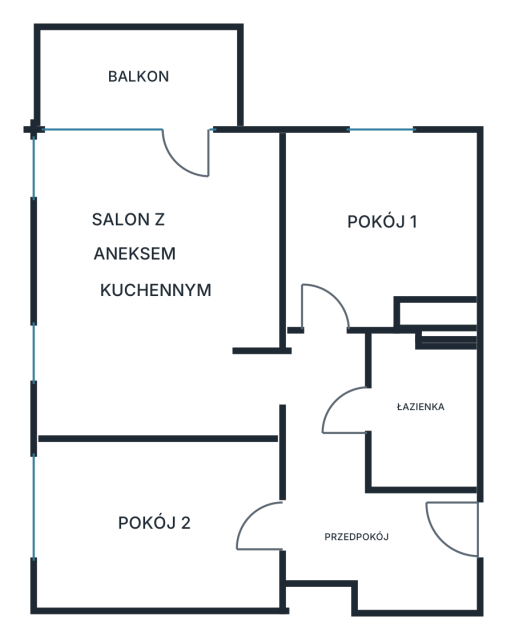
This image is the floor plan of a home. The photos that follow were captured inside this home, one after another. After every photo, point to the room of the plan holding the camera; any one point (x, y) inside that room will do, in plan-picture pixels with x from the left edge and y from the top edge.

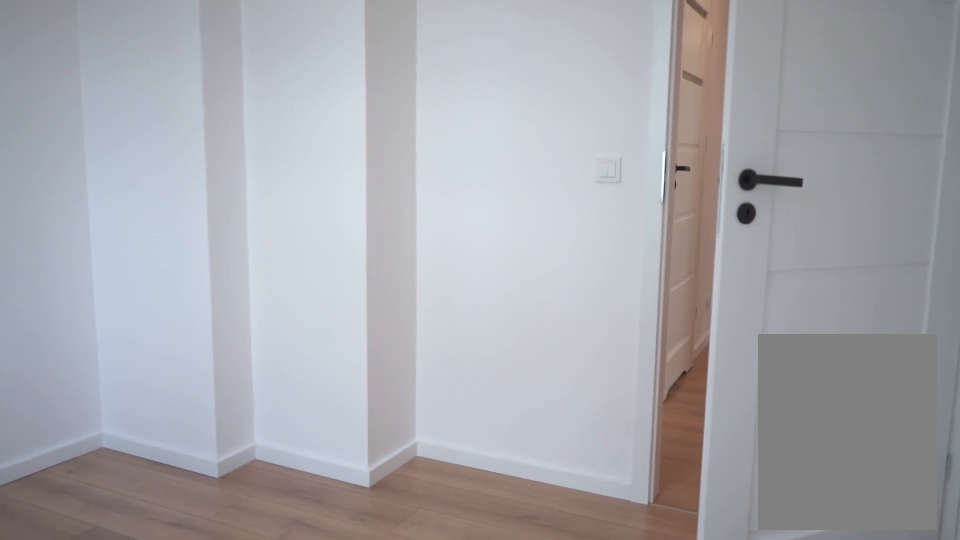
(384, 228)
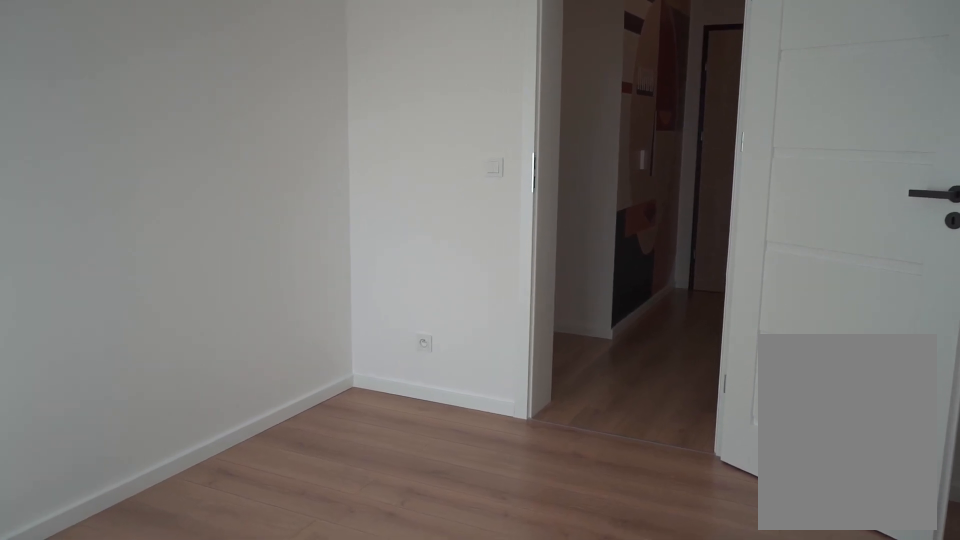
(154, 521)
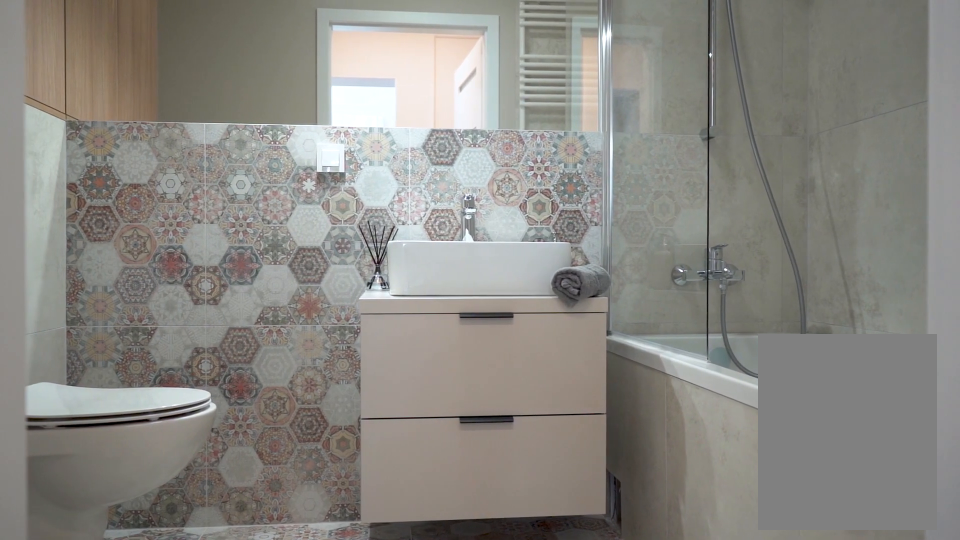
(419, 413)
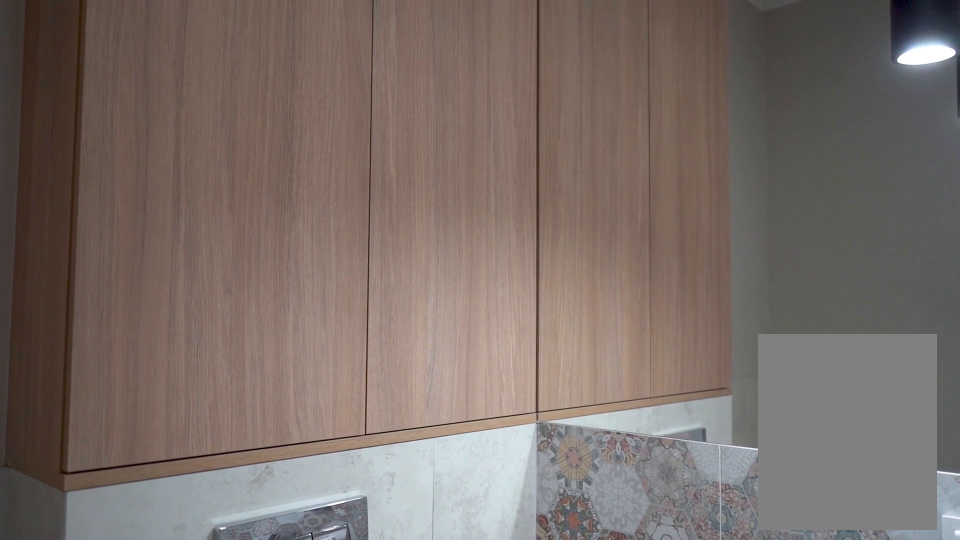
(419, 413)
